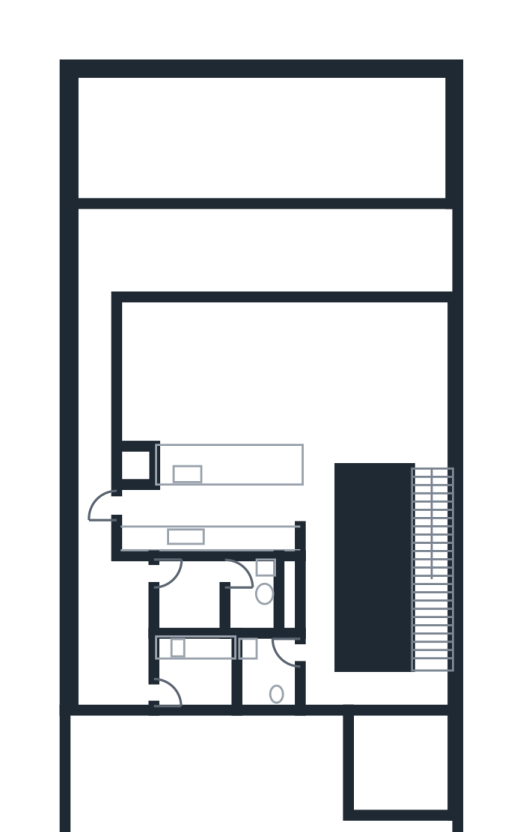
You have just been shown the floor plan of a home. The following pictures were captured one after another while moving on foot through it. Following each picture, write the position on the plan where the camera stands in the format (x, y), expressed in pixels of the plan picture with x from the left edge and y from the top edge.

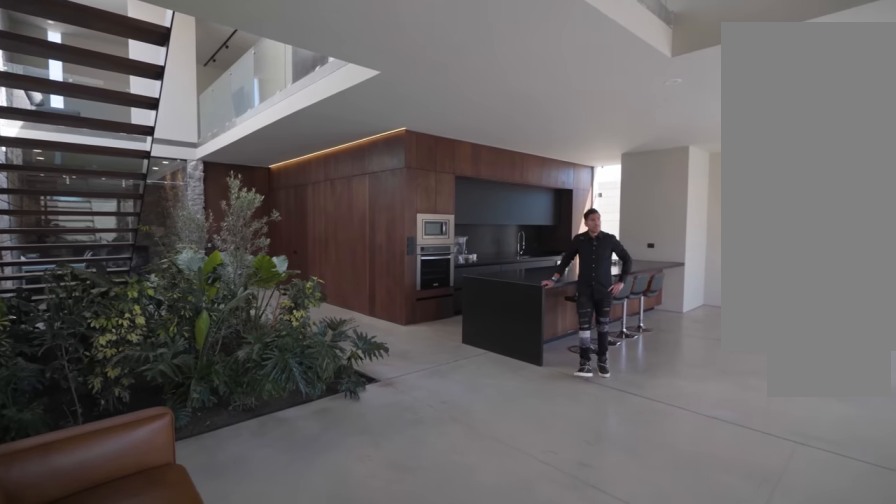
(362, 327)
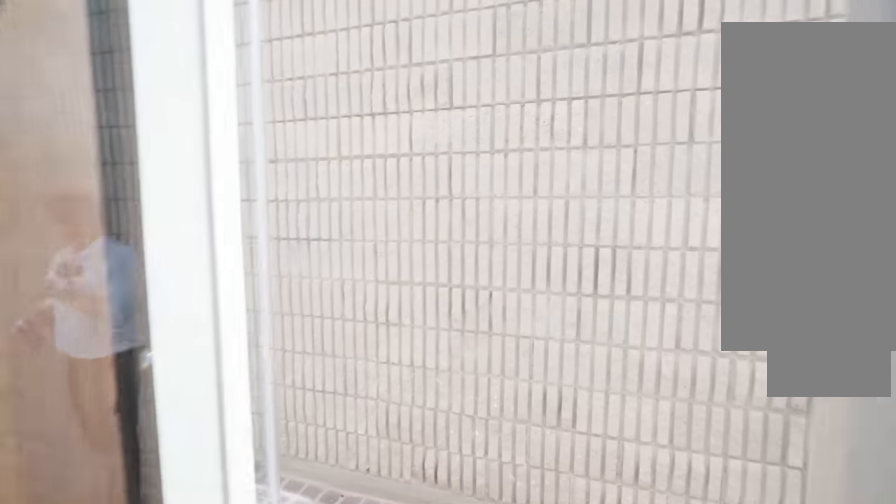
(158, 510)
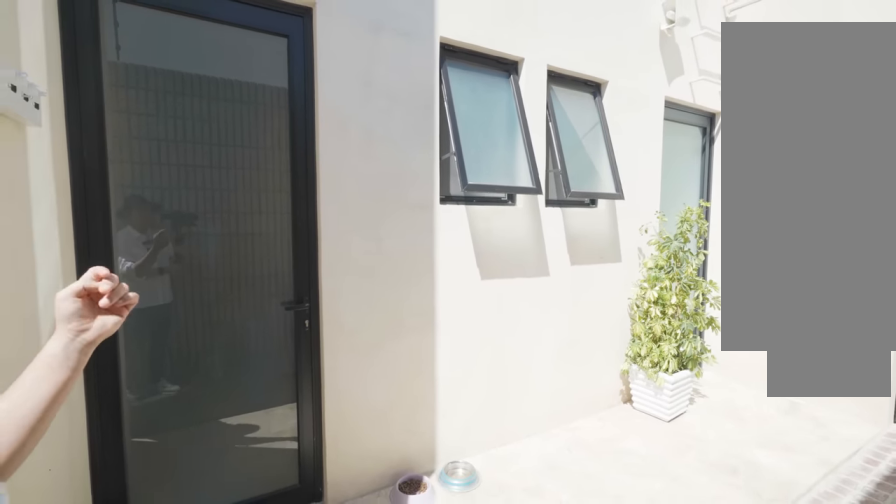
(84, 571)
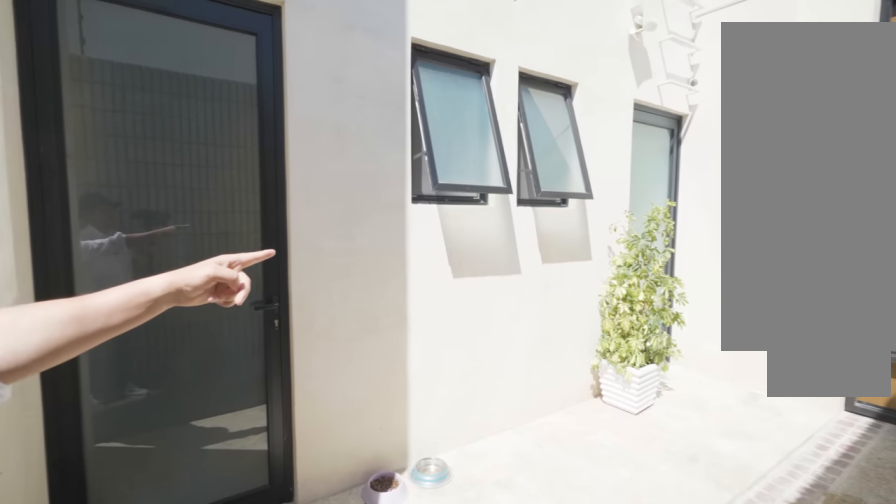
(85, 572)
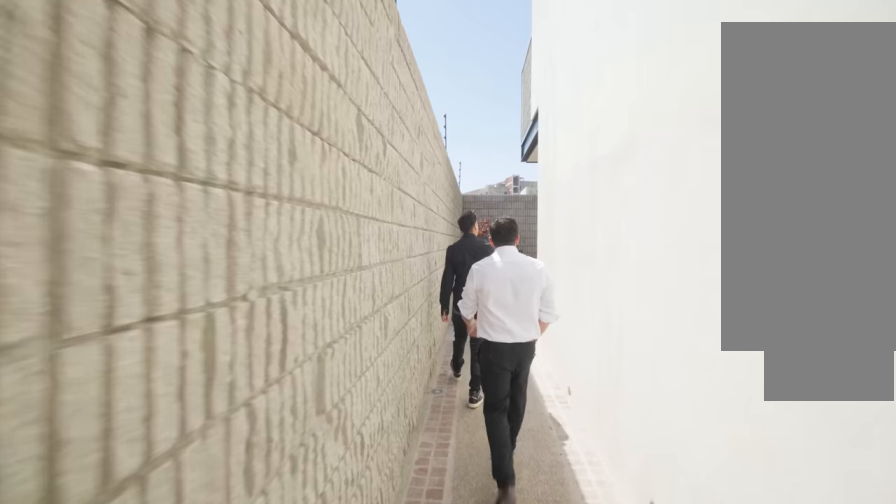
(85, 551)
